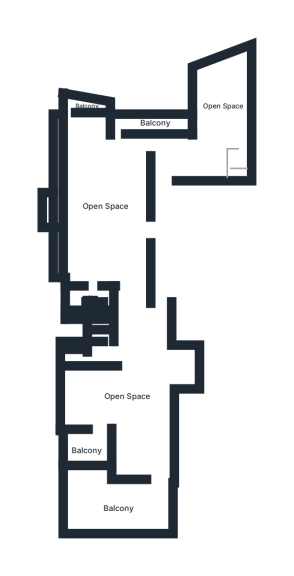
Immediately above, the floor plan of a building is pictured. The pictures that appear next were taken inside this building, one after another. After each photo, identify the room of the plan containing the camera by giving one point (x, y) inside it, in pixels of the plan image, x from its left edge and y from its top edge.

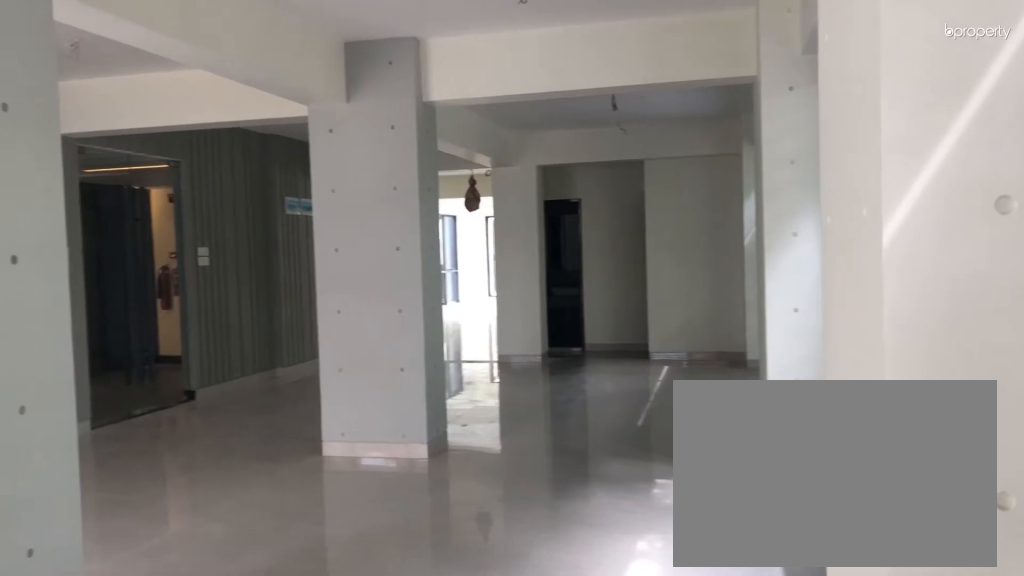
(110, 211)
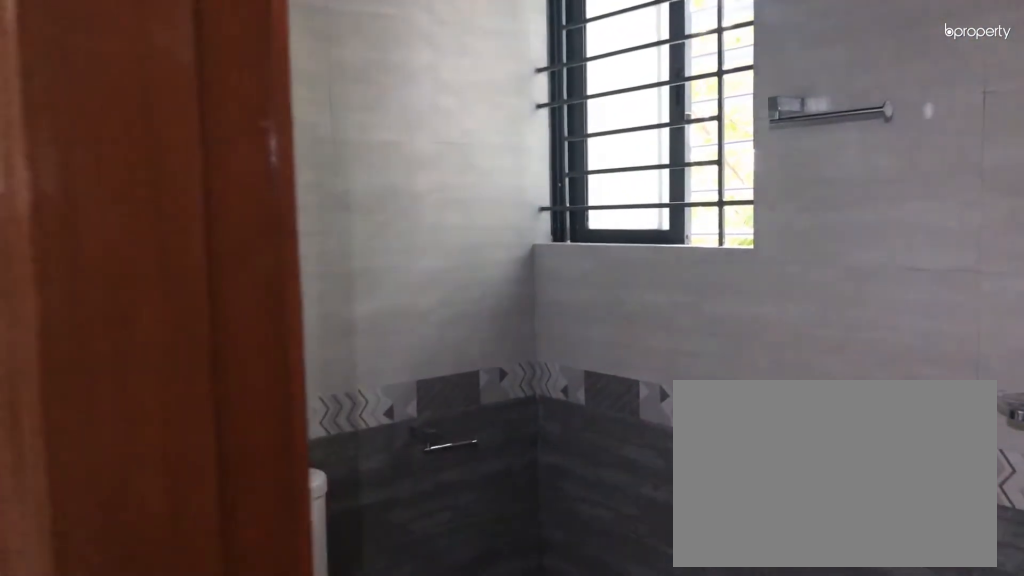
(75, 307)
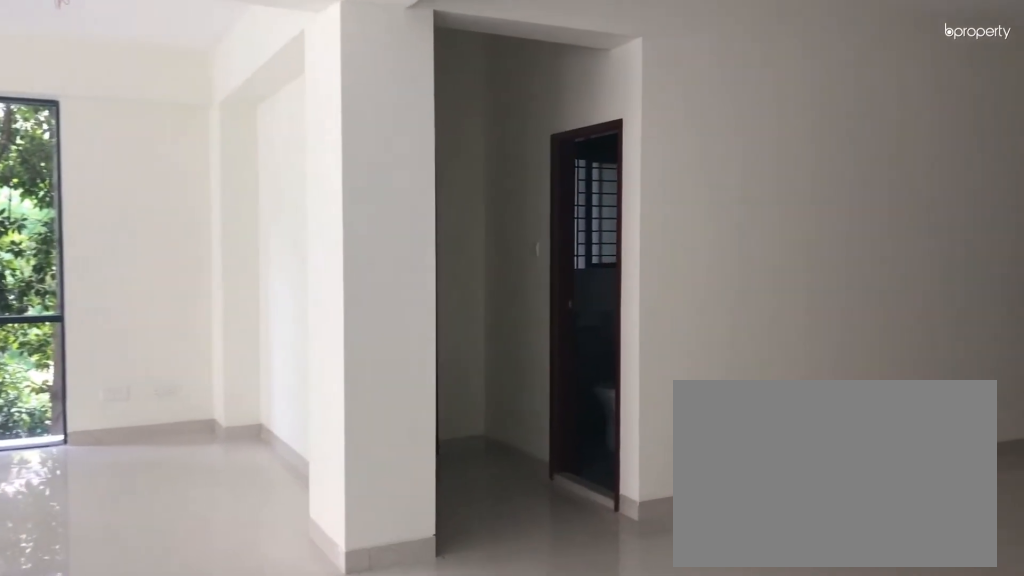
(125, 392)
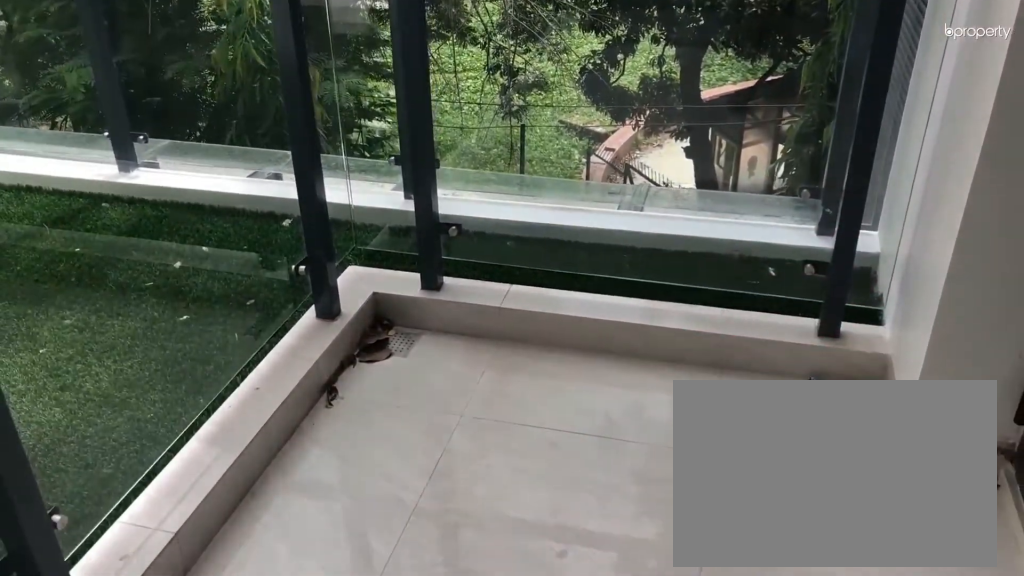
(88, 448)
